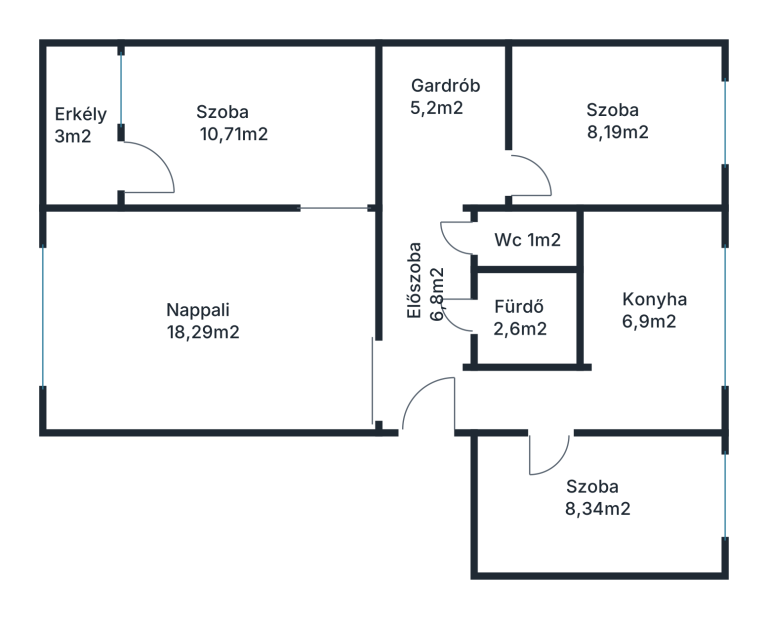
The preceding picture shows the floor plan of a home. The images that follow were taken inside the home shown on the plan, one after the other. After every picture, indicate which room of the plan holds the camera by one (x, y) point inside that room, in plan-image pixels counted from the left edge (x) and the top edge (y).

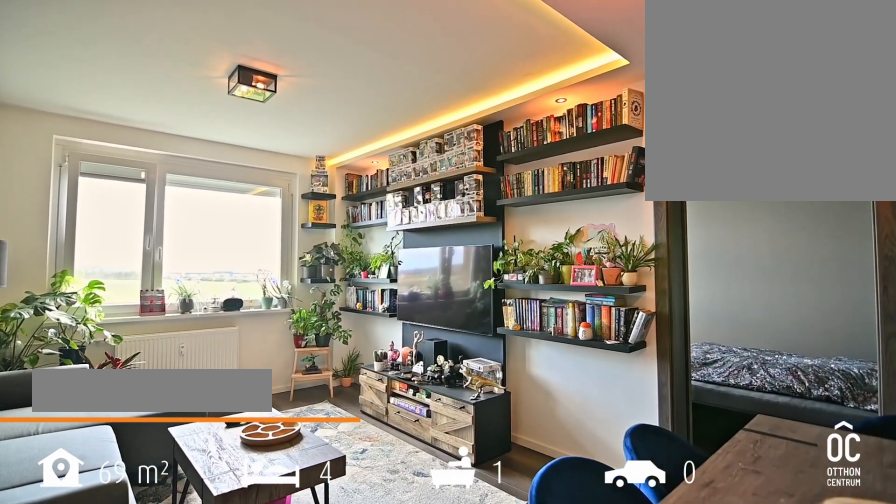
(203, 319)
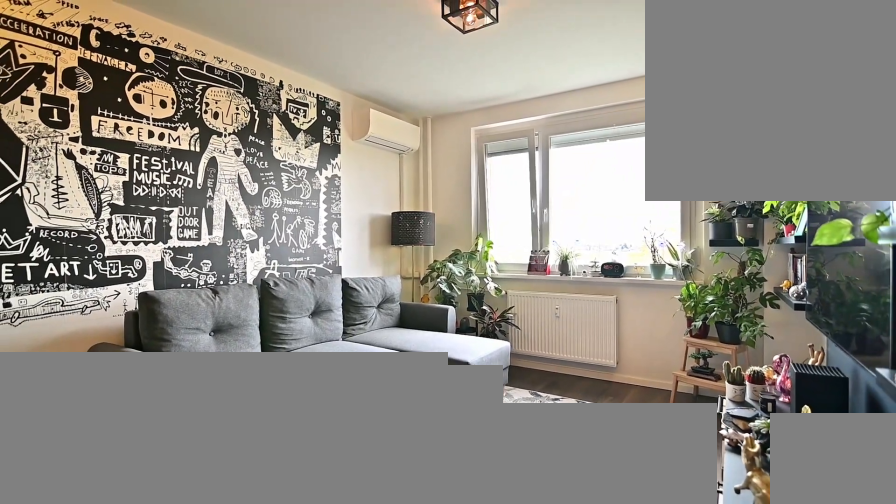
(203, 319)
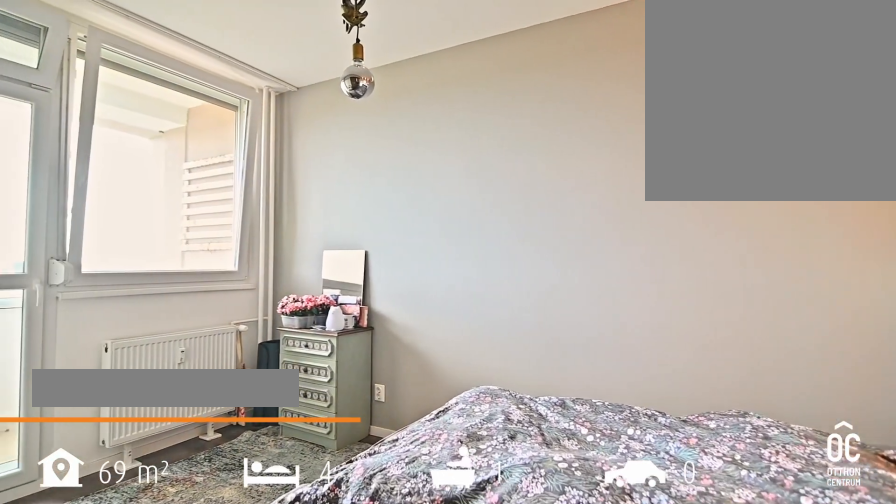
(240, 127)
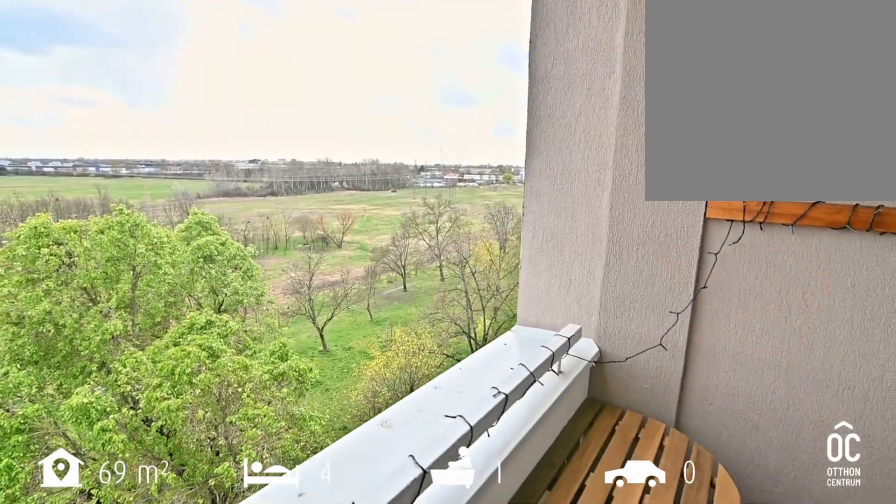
(82, 127)
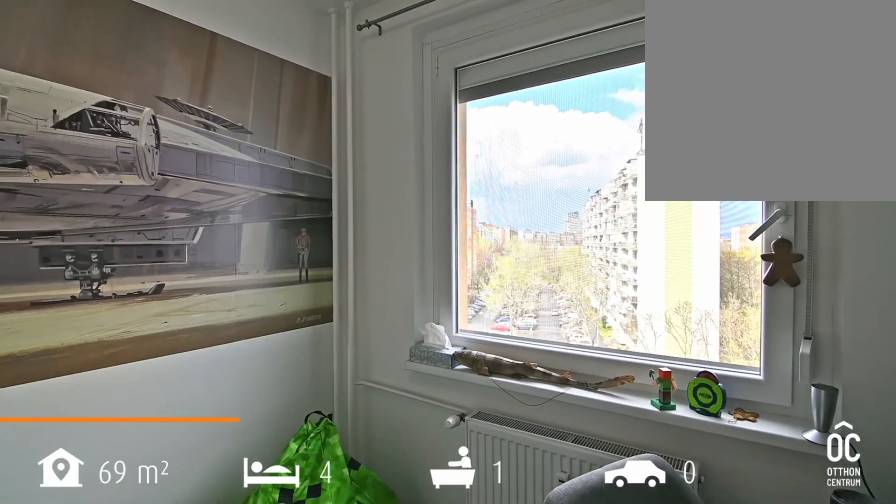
(613, 125)
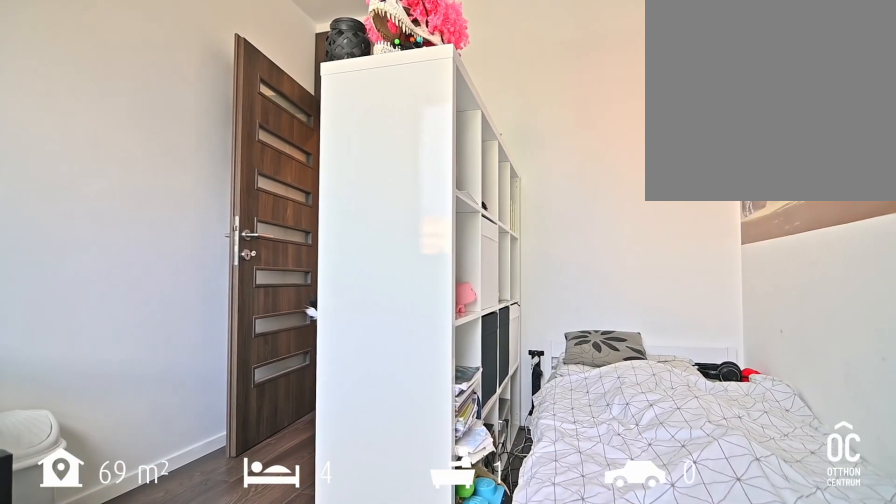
(613, 125)
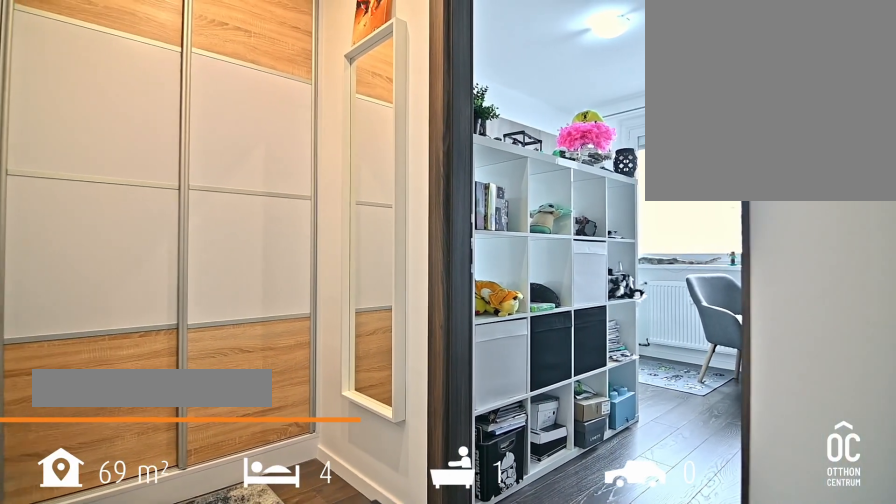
(440, 124)
